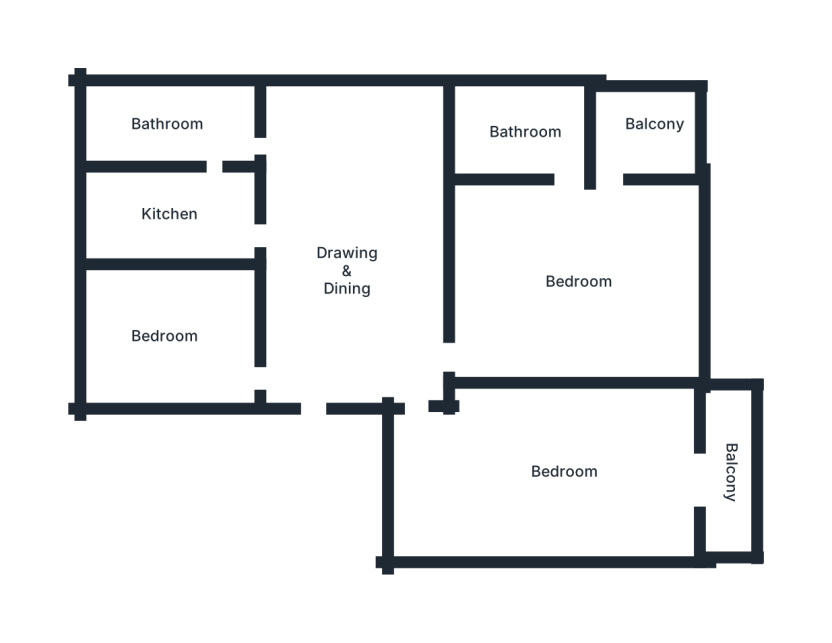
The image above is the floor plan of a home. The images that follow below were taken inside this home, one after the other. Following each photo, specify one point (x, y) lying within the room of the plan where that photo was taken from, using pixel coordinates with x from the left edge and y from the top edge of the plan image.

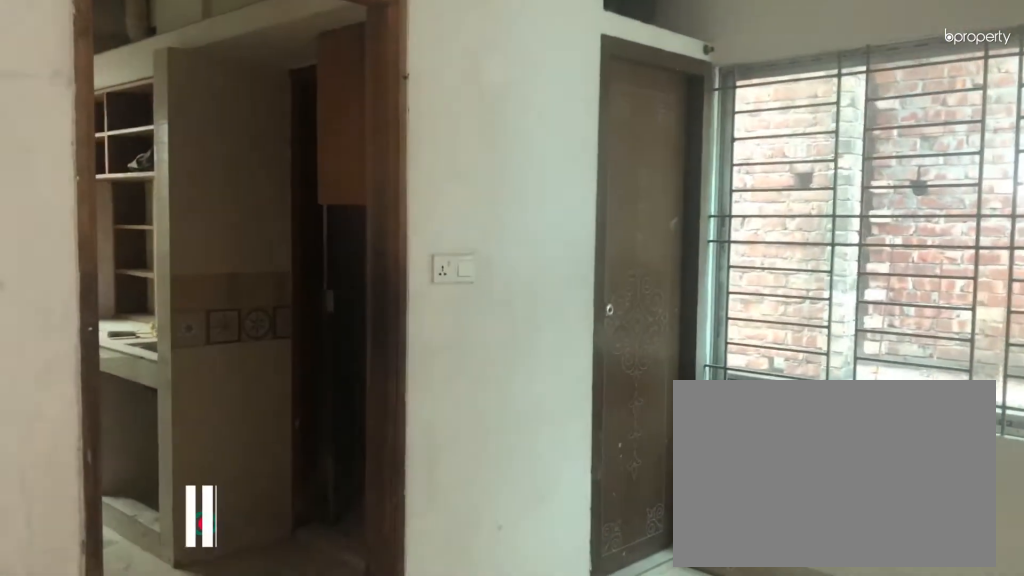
(354, 271)
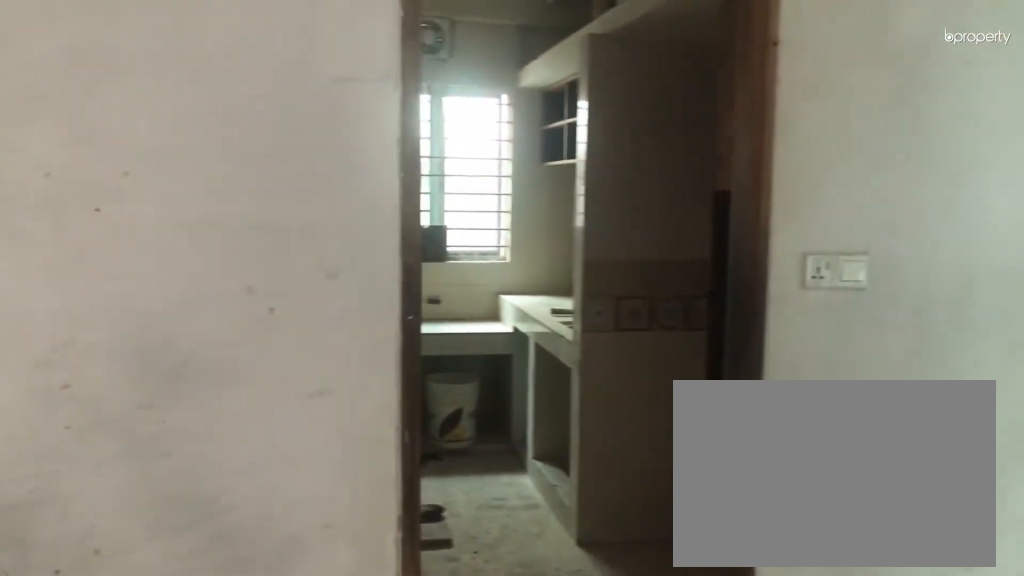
(354, 271)
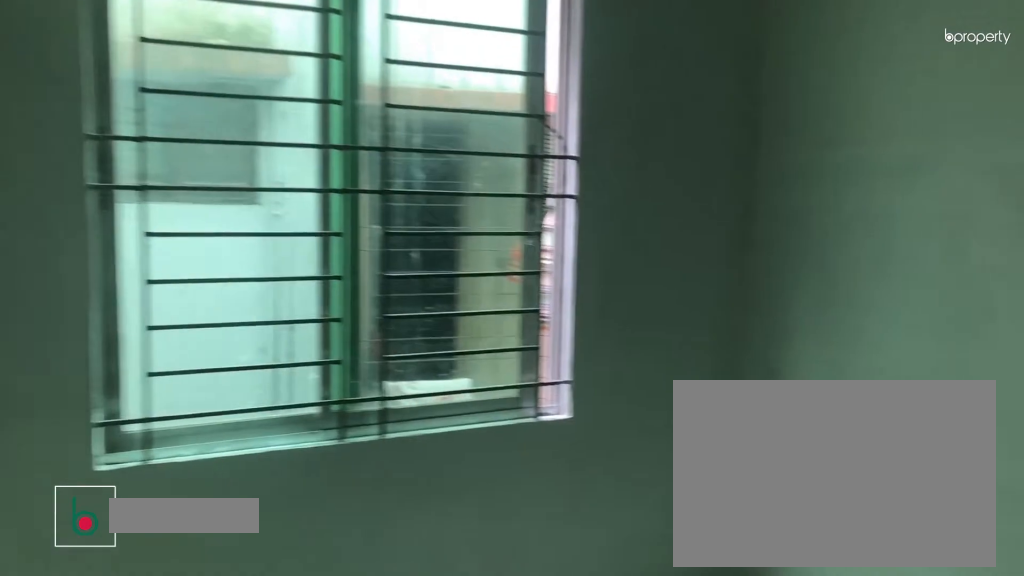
(164, 337)
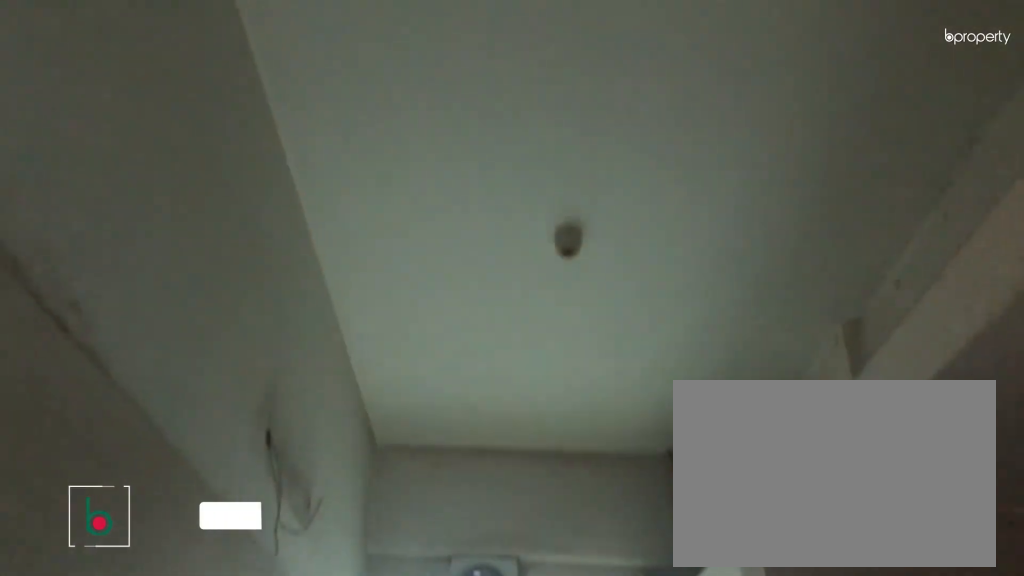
(178, 209)
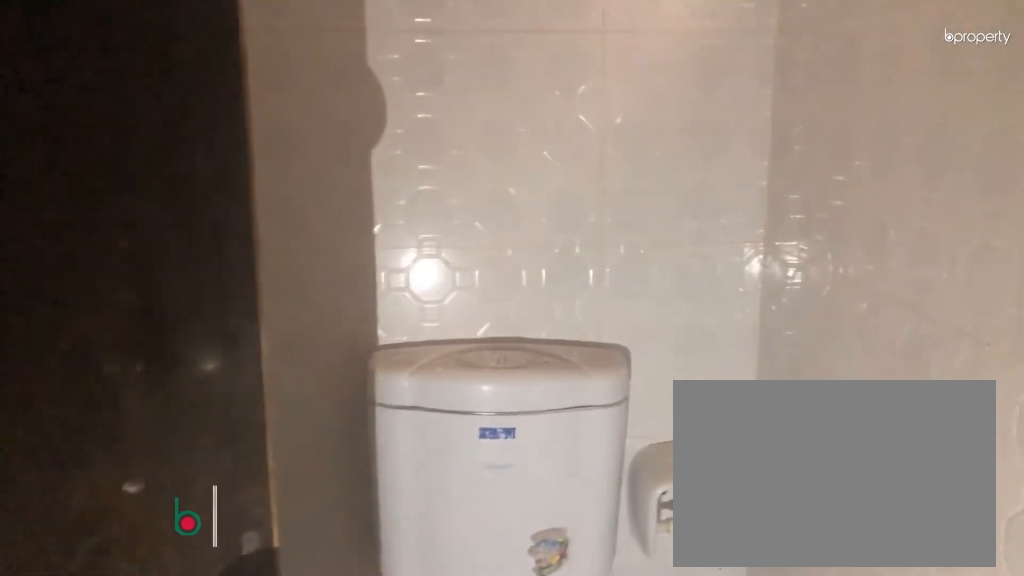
(169, 124)
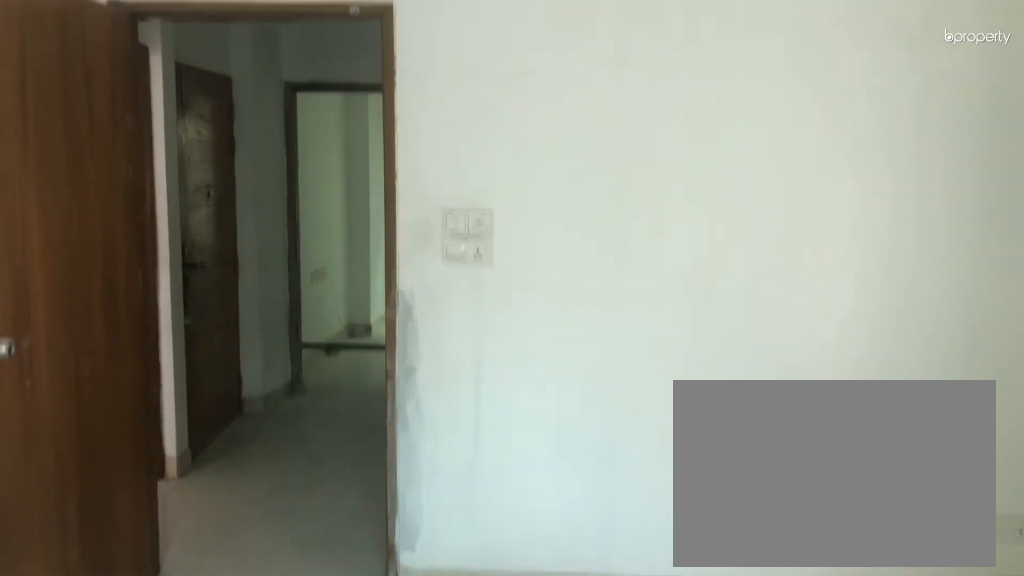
(582, 279)
